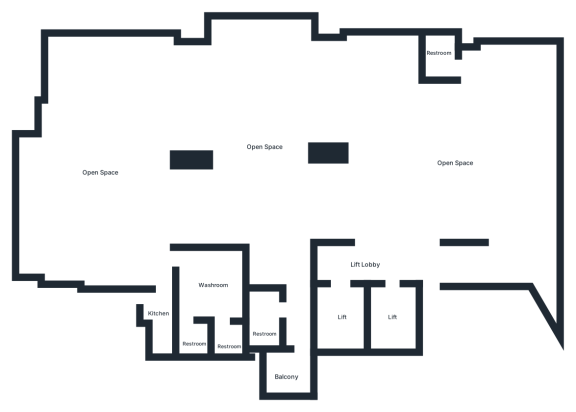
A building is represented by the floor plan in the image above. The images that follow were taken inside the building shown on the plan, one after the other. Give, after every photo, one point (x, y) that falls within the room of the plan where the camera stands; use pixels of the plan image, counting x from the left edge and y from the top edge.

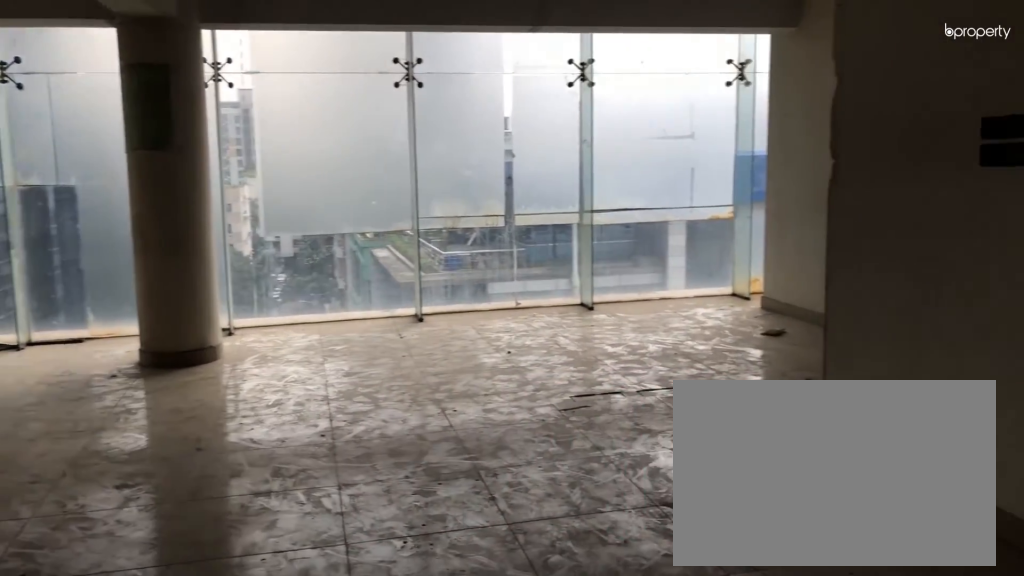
(476, 165)
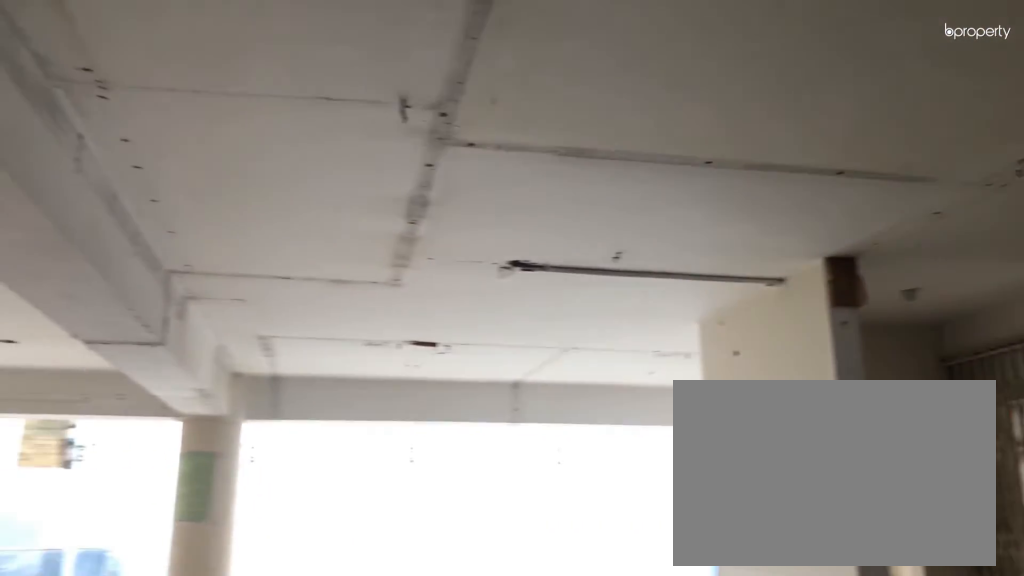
(476, 165)
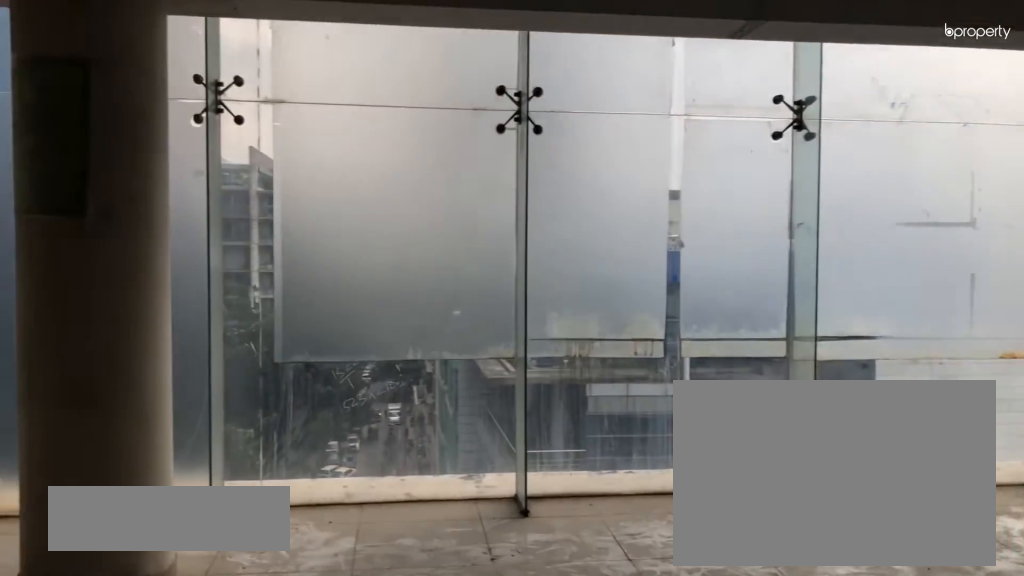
(521, 224)
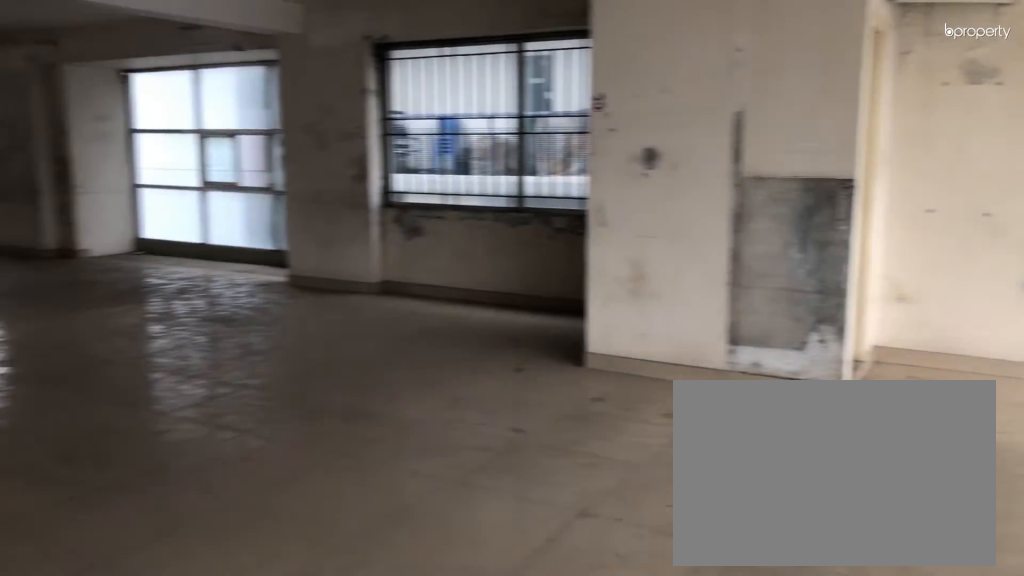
(469, 166)
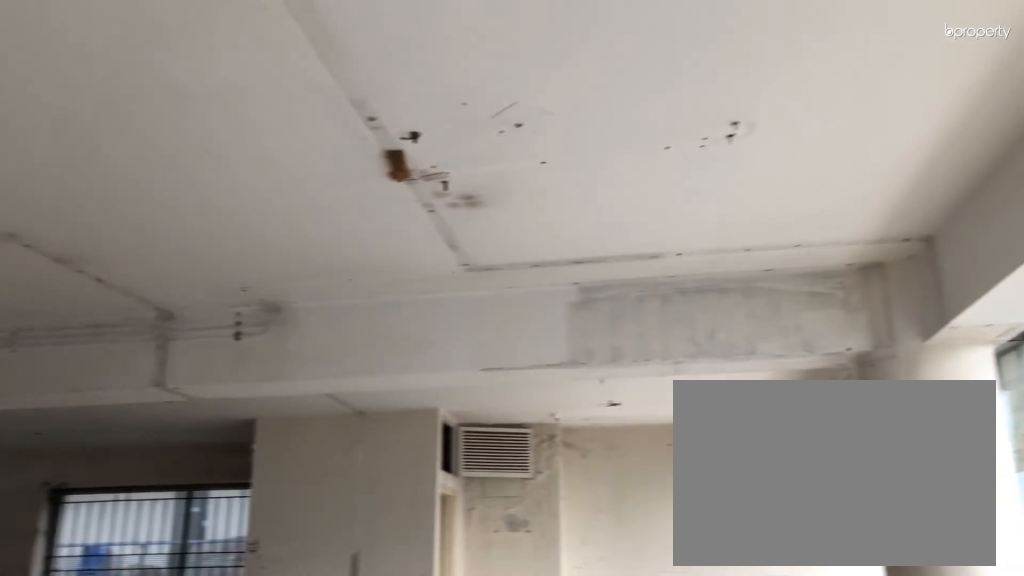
(469, 166)
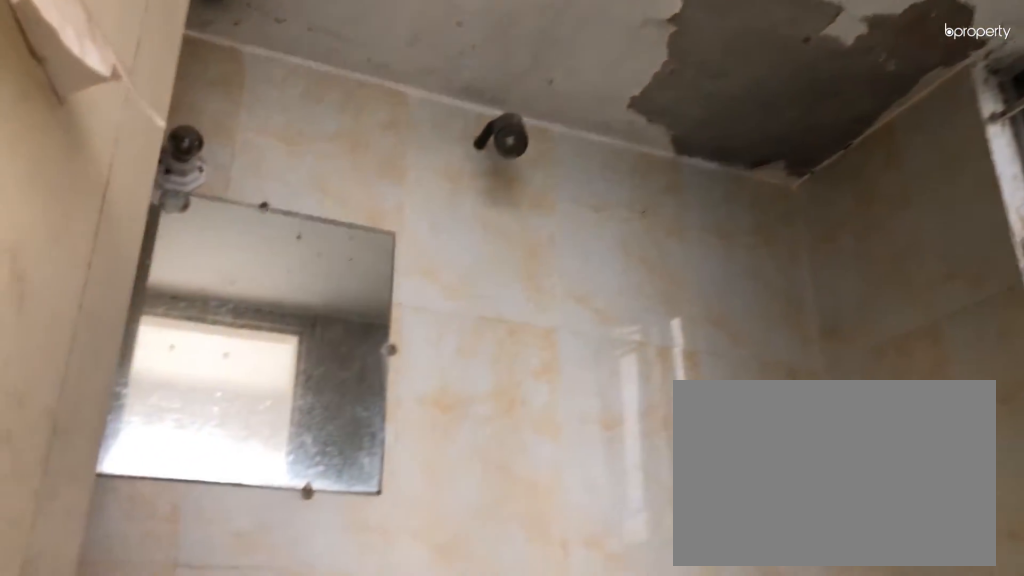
(436, 57)
